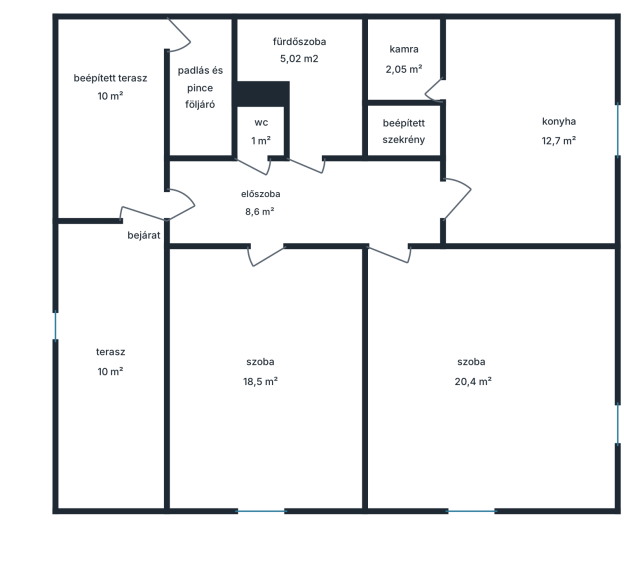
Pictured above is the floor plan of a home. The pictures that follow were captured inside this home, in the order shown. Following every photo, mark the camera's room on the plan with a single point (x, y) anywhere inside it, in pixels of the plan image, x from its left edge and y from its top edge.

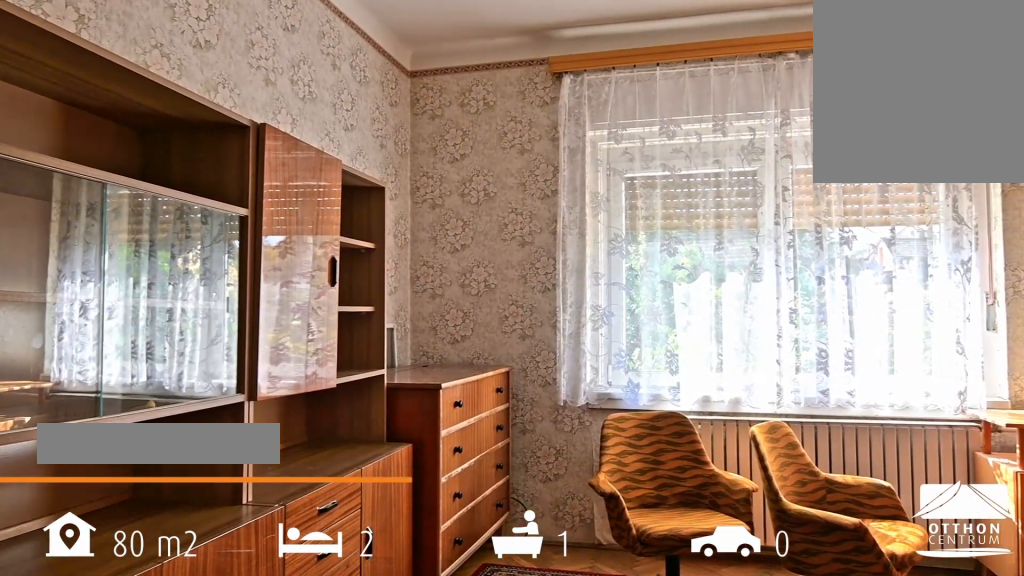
(268, 346)
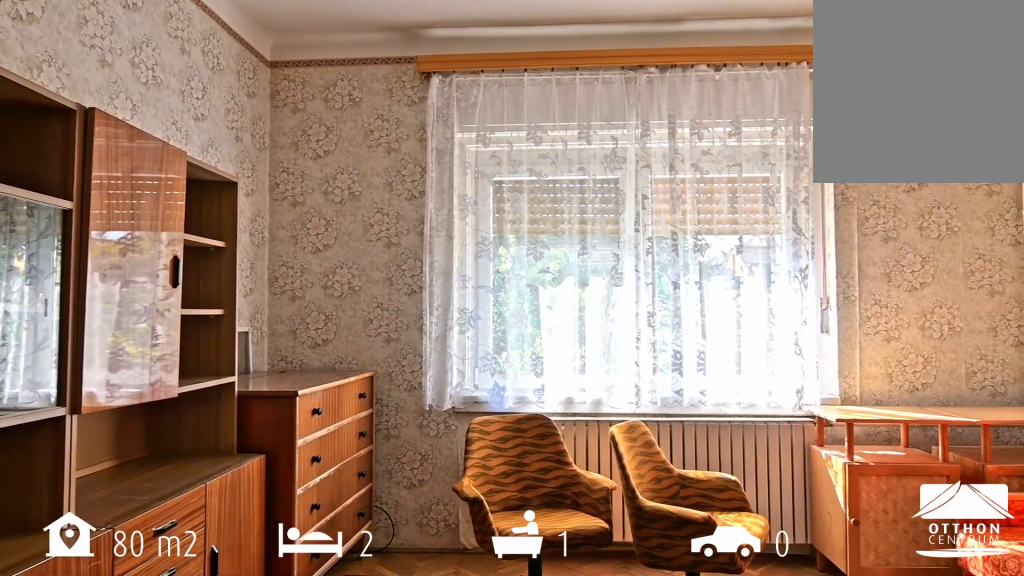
(268, 346)
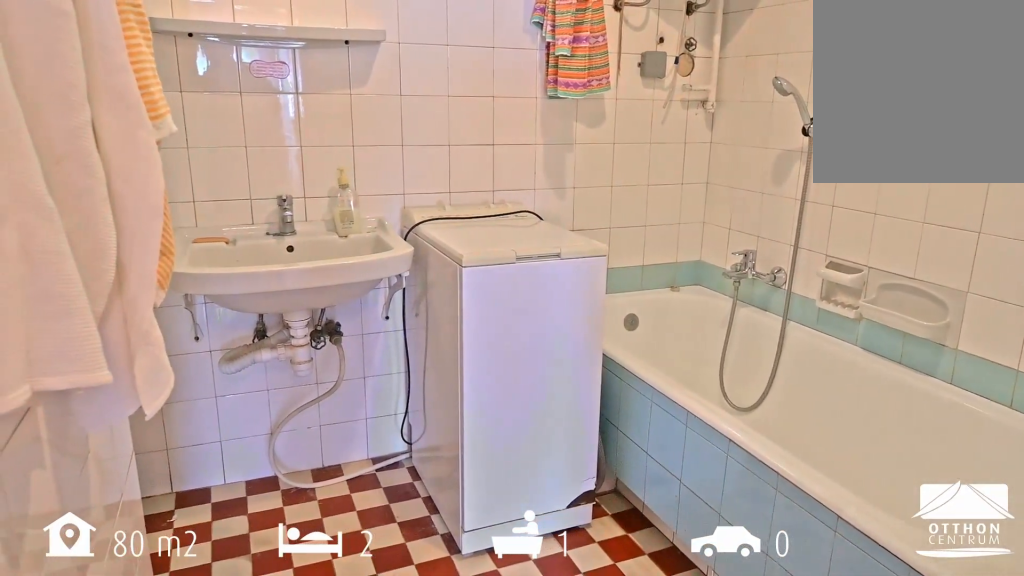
(326, 95)
